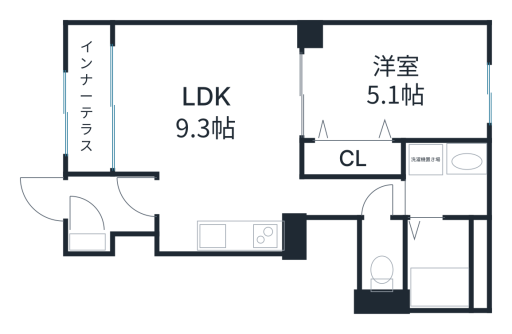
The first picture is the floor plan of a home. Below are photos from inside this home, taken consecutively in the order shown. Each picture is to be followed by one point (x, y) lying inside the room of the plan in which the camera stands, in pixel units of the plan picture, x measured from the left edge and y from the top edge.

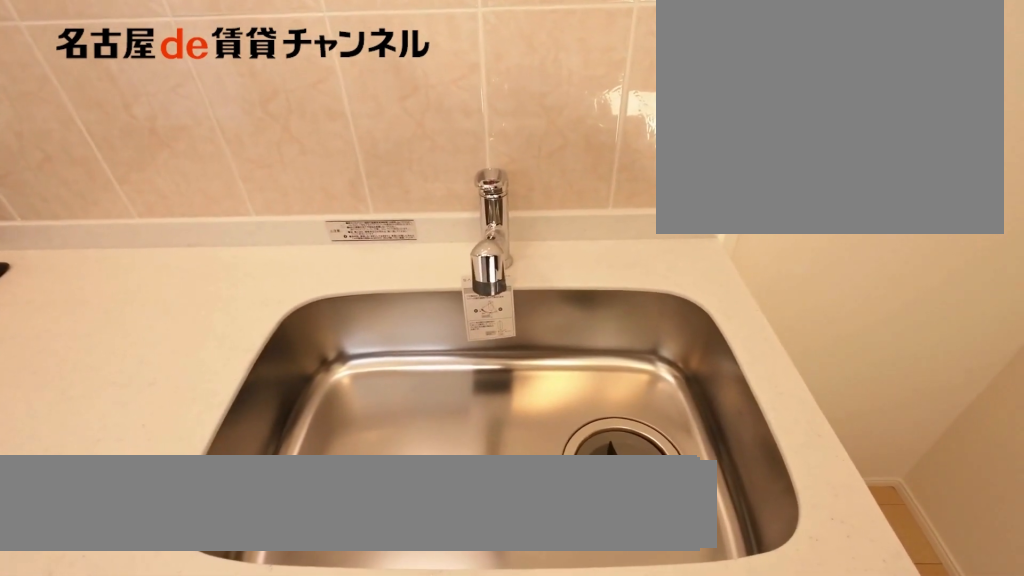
(248, 235)
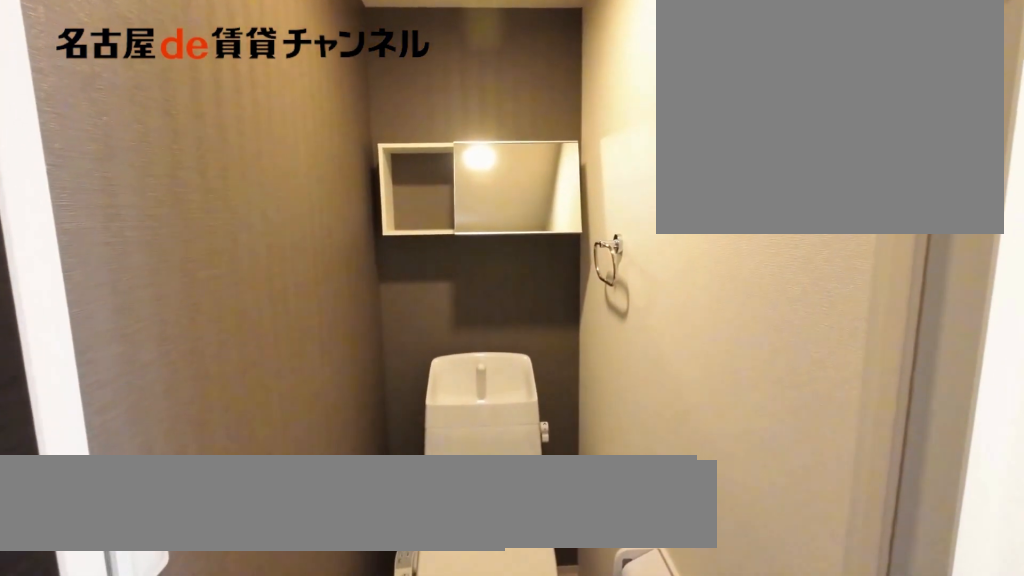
(381, 256)
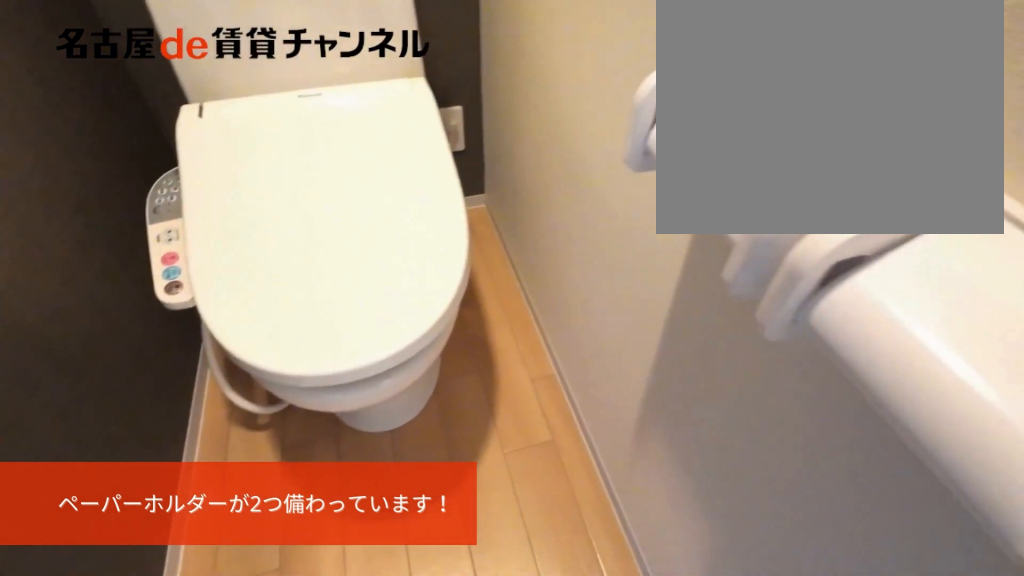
(381, 256)
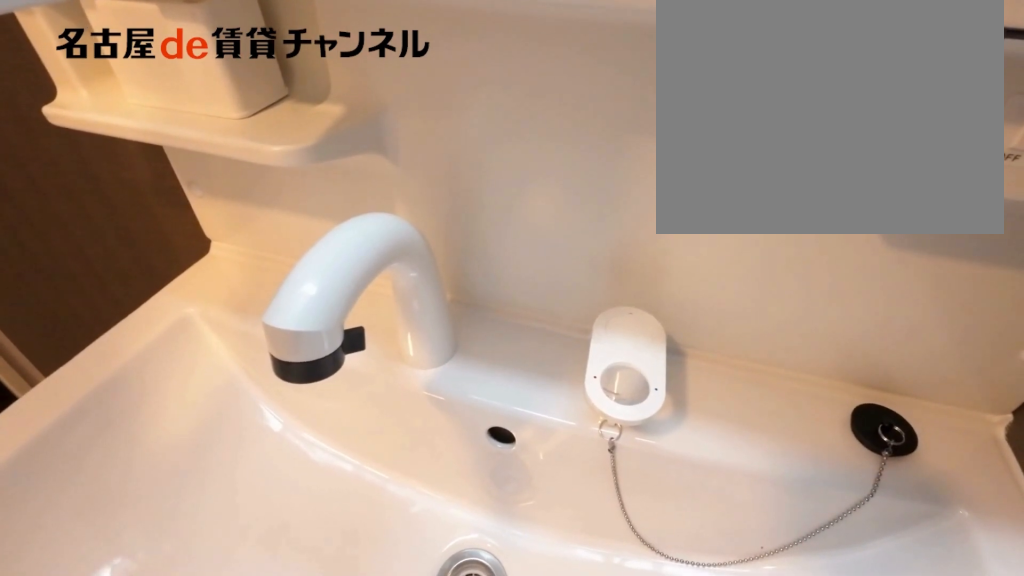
(445, 178)
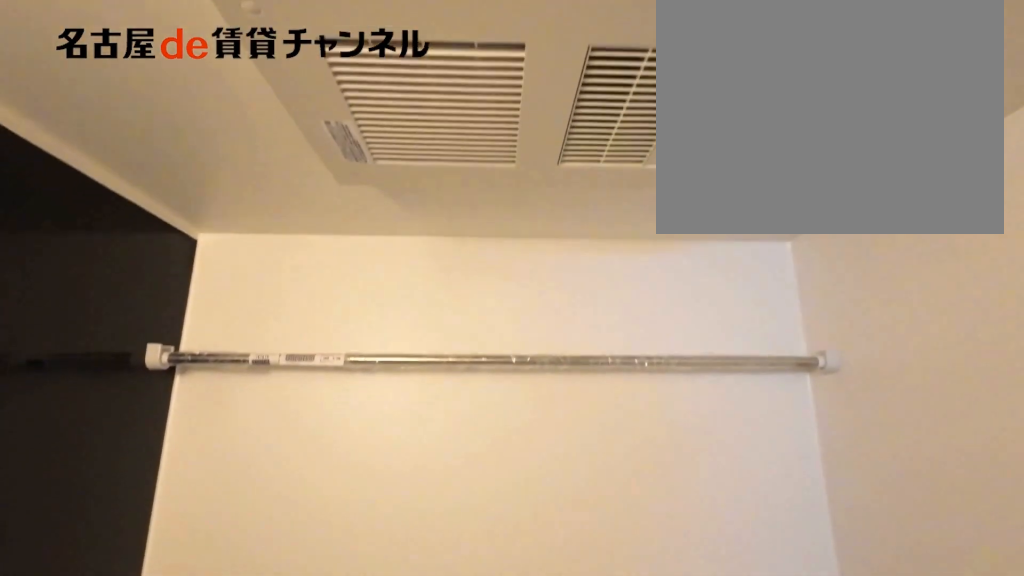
(445, 262)
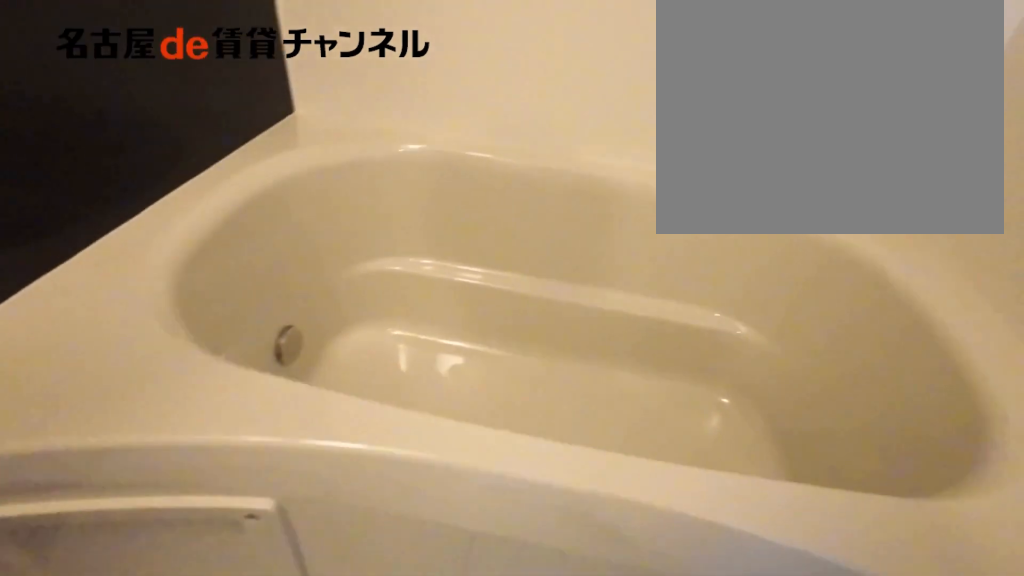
(445, 262)
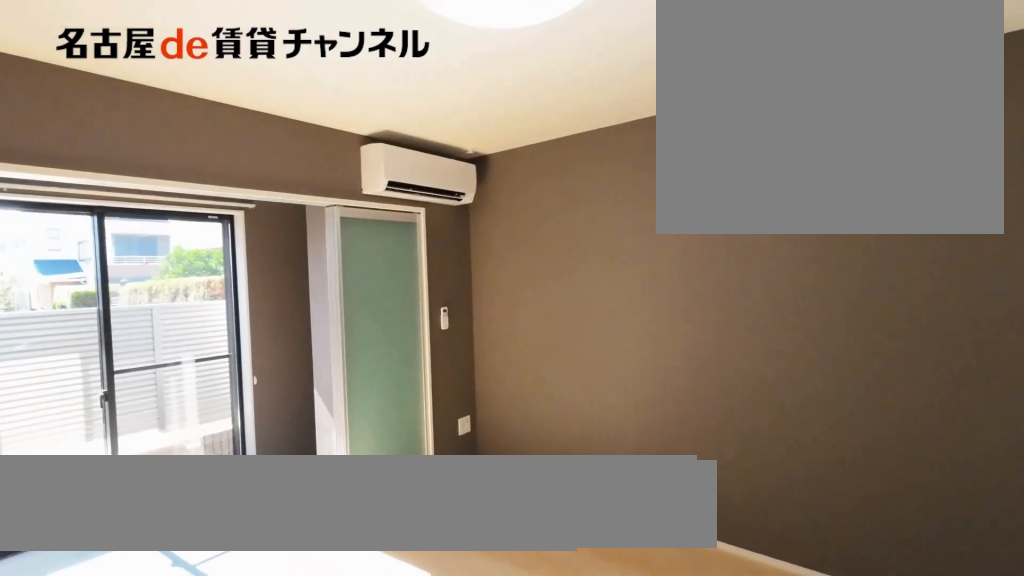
(213, 133)
